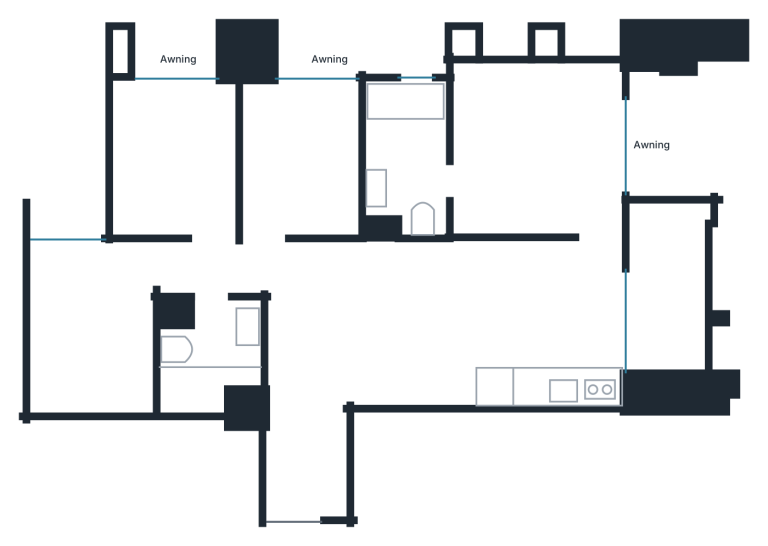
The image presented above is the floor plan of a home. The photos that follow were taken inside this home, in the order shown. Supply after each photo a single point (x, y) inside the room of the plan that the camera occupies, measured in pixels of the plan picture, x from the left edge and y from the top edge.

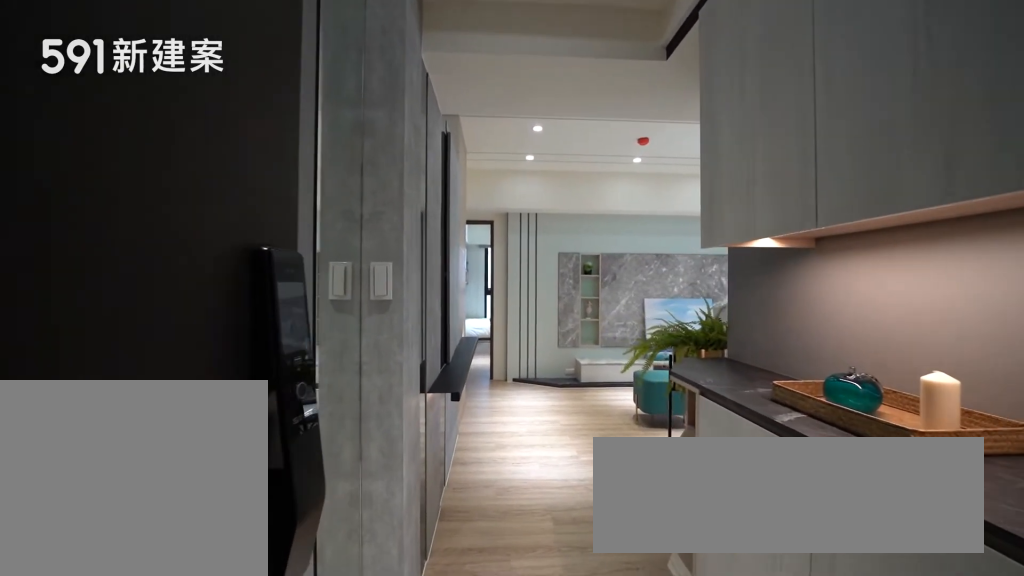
(307, 460)
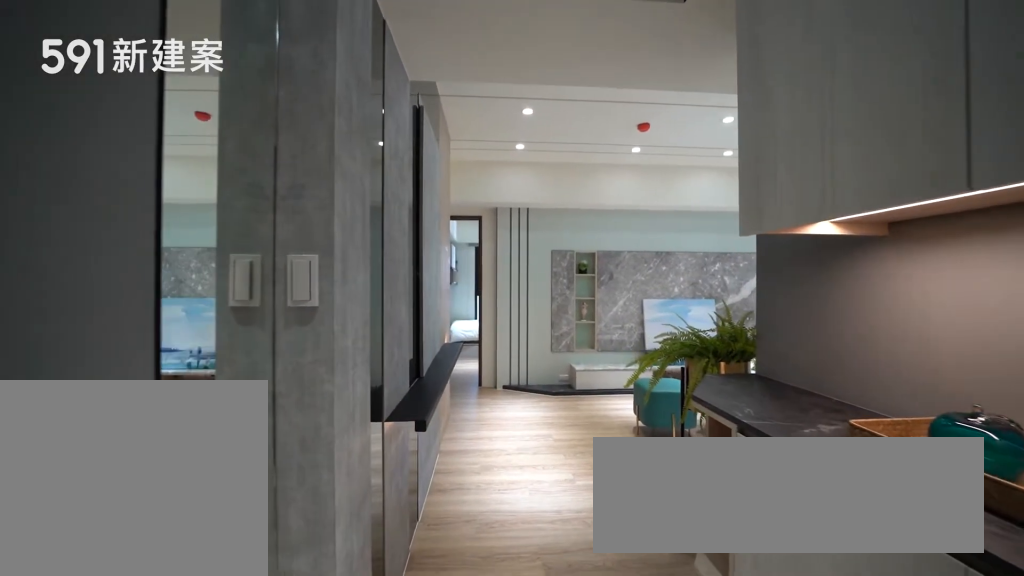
(307, 460)
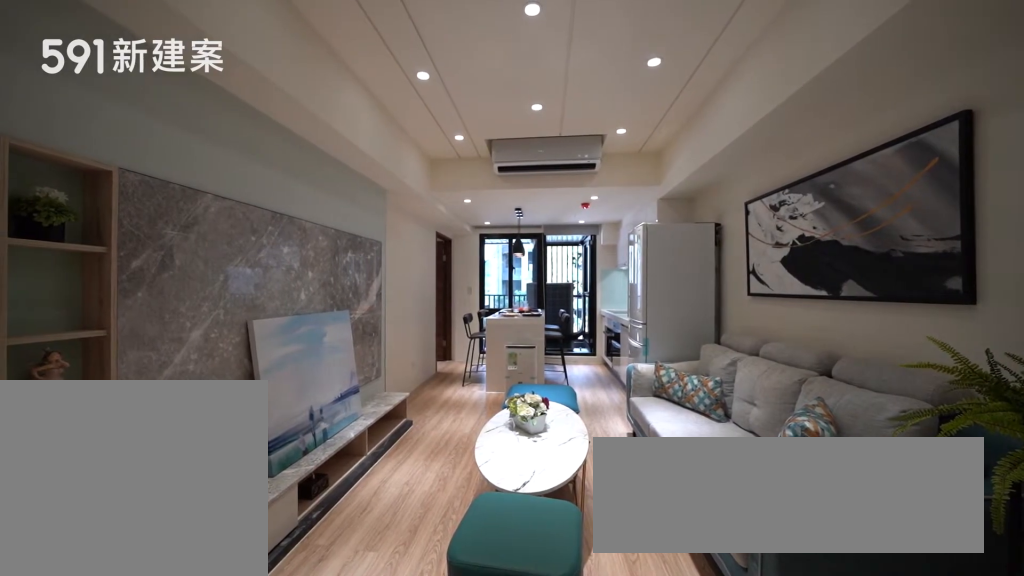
(373, 322)
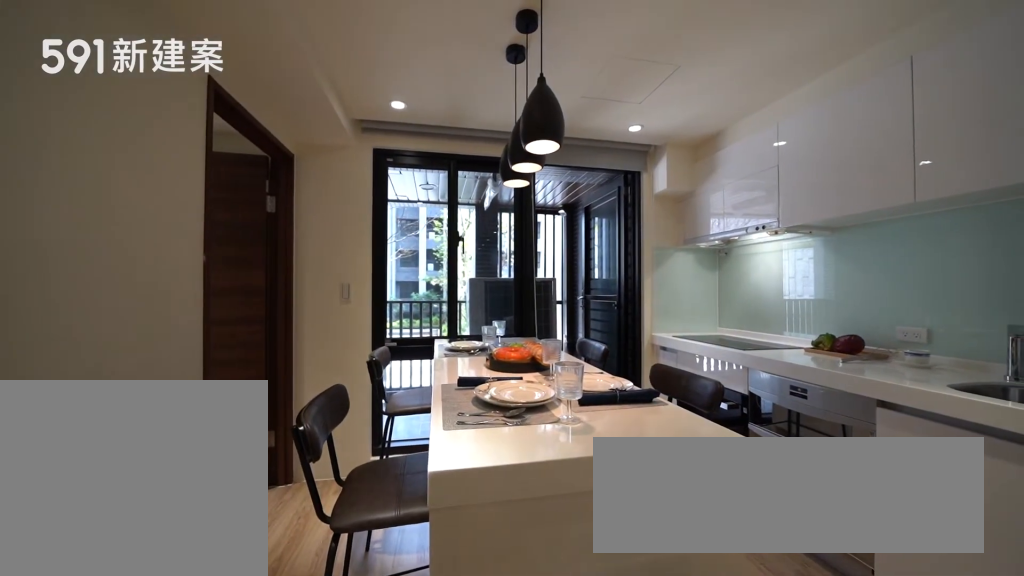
(545, 289)
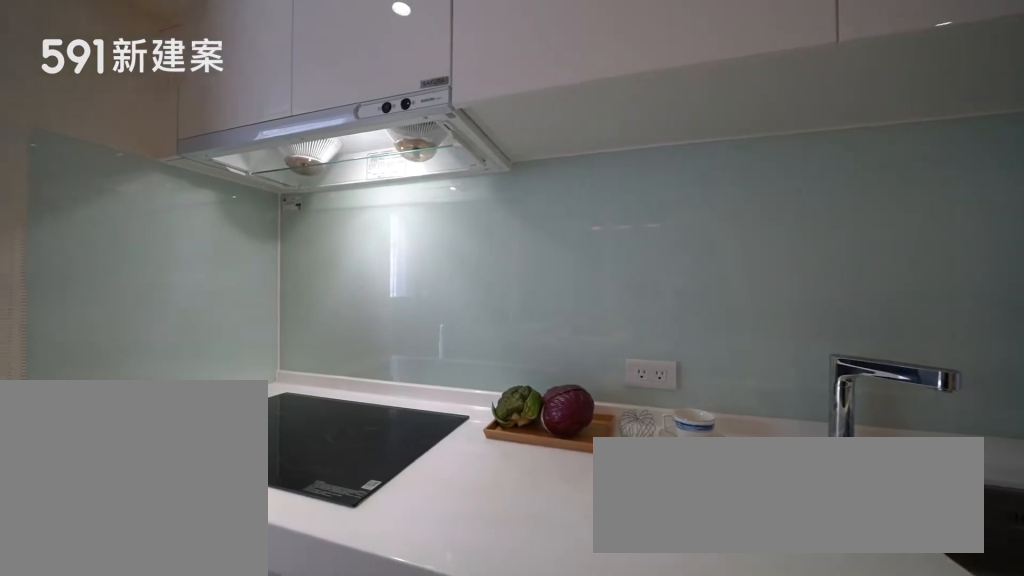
(555, 367)
